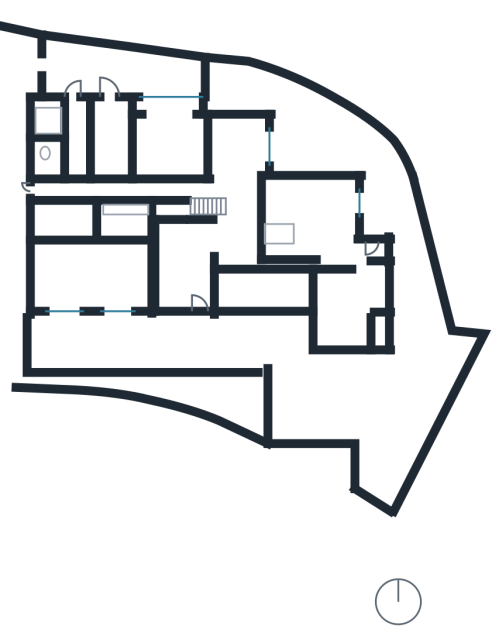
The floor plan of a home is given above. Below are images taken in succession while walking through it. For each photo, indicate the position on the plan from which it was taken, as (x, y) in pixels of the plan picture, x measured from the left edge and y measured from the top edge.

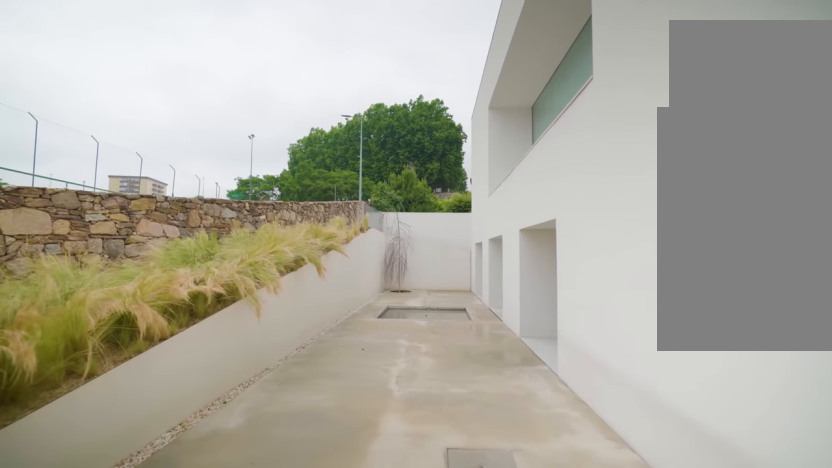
(270, 340)
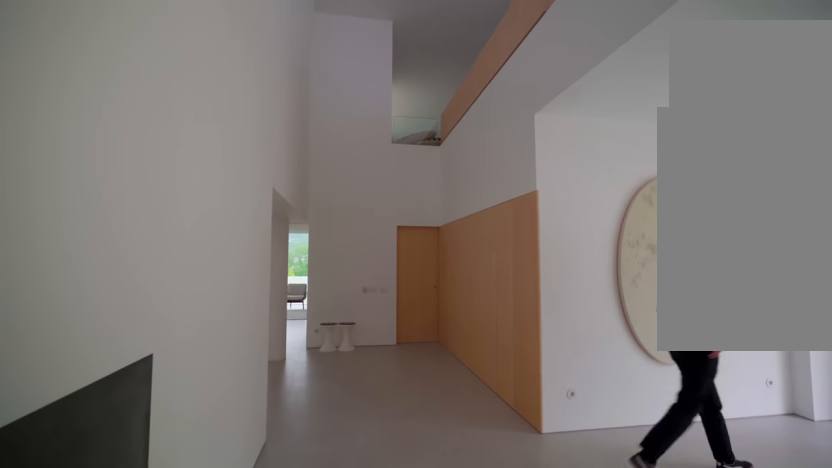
(174, 235)
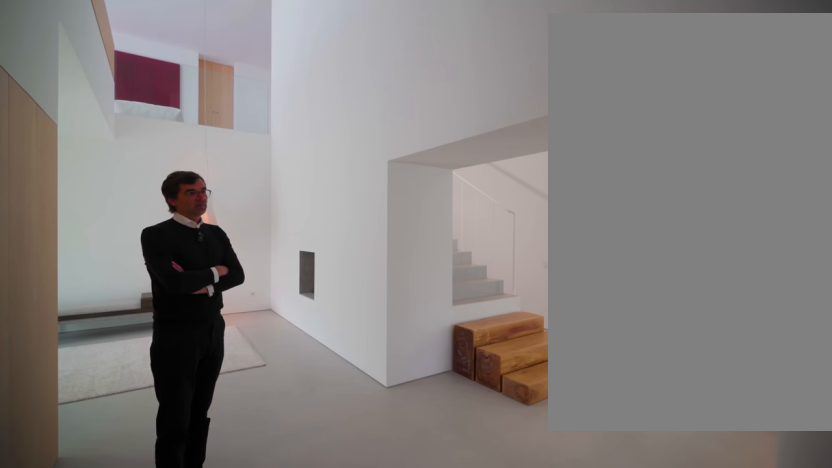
(249, 237)
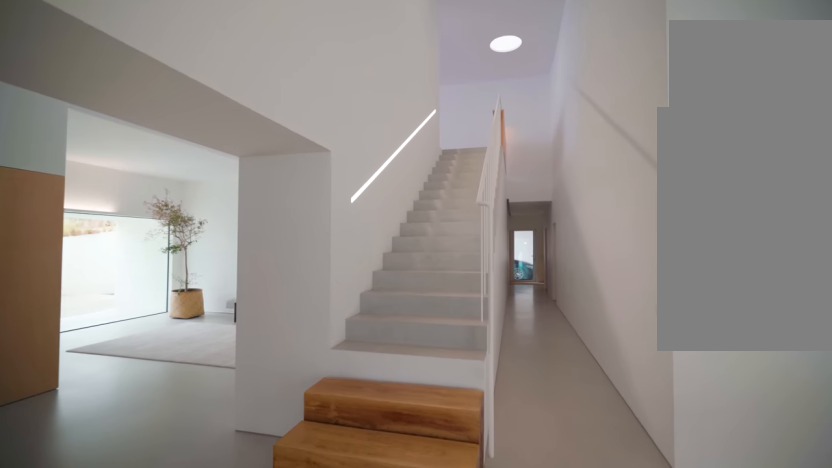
(253, 191)
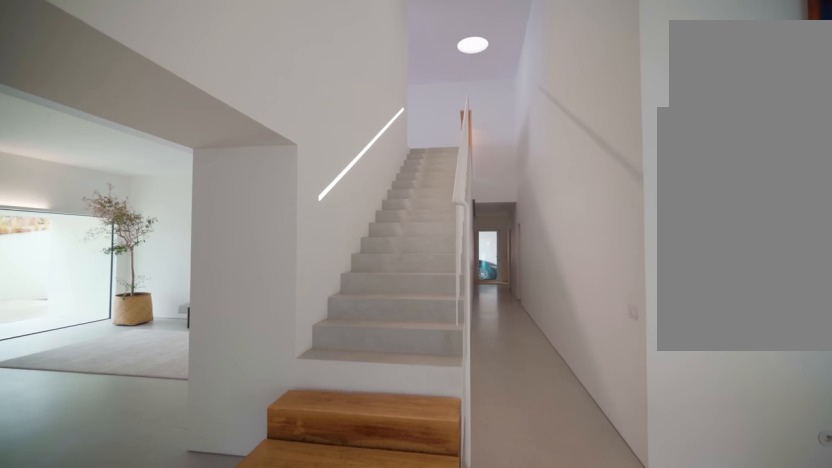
(254, 191)
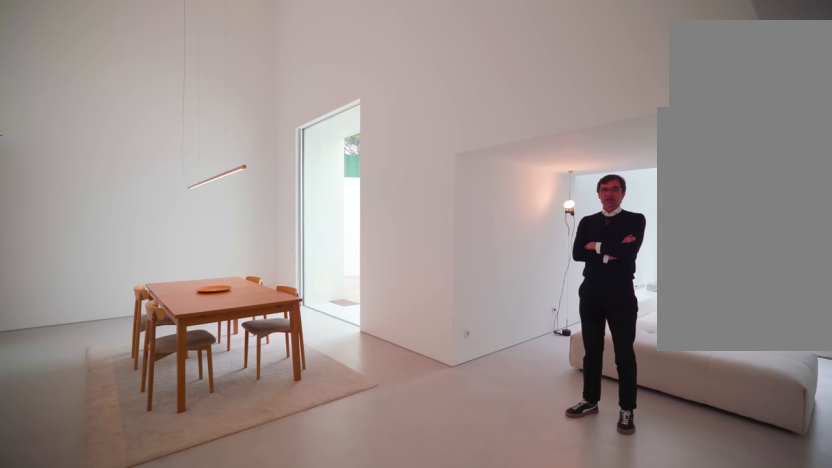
(234, 210)
